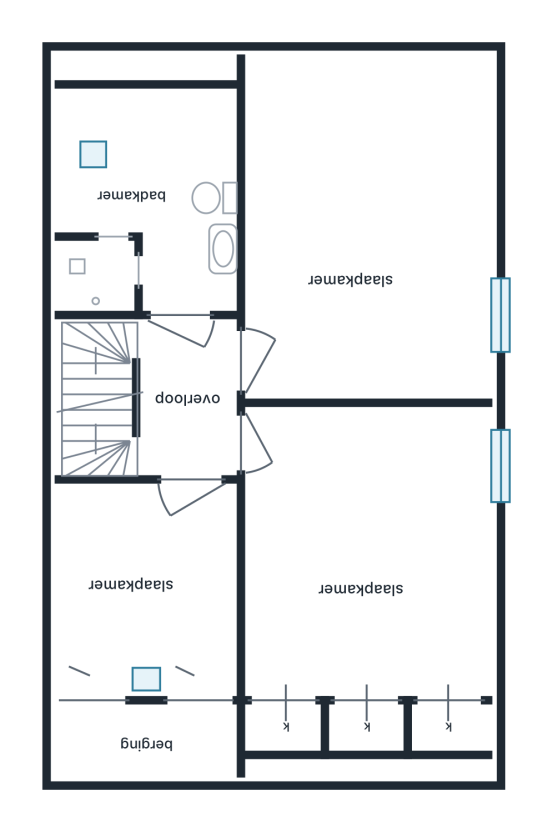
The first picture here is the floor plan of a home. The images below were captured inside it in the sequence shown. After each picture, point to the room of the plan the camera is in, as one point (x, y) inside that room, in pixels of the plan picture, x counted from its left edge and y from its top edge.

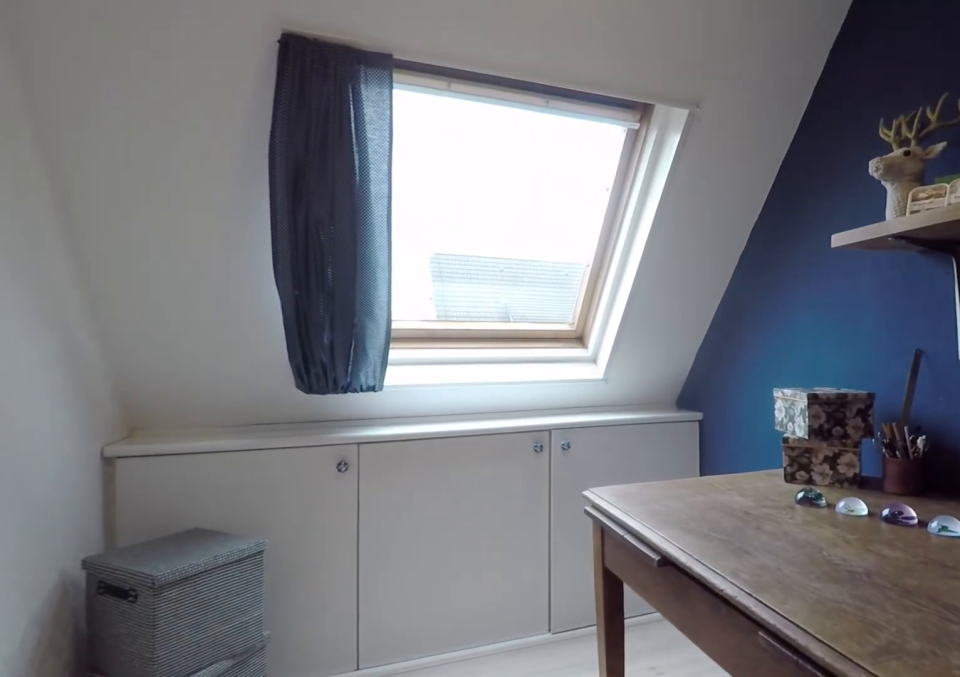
(147, 580)
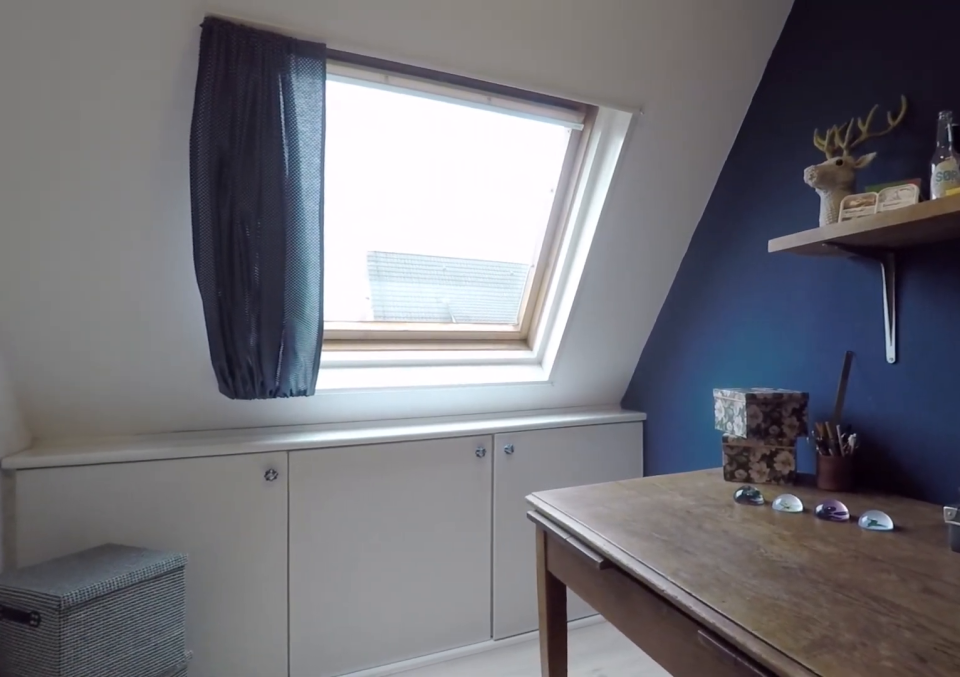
(147, 580)
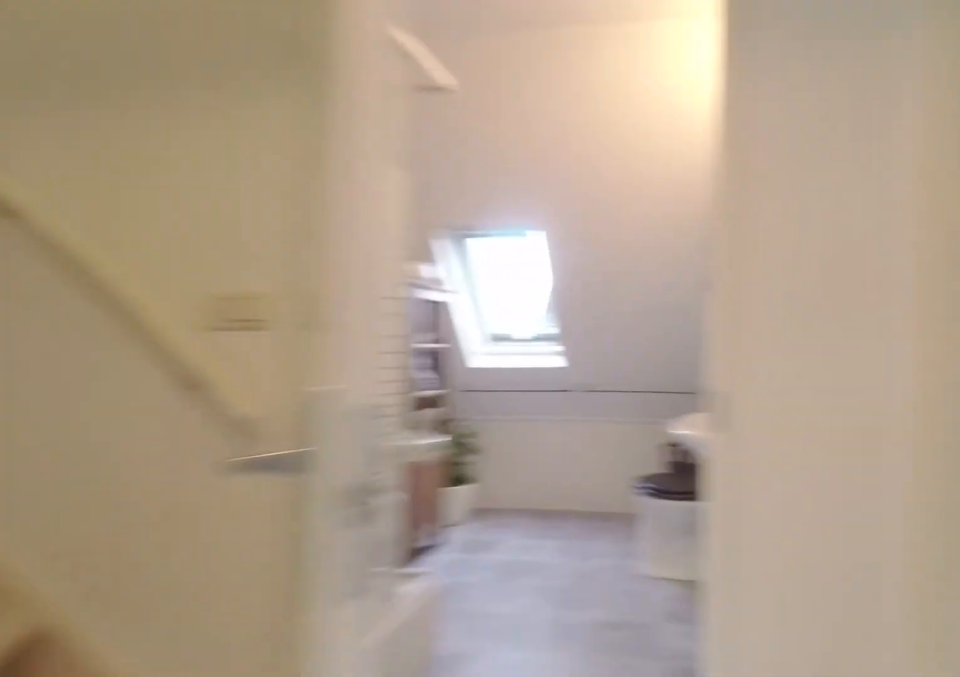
(187, 396)
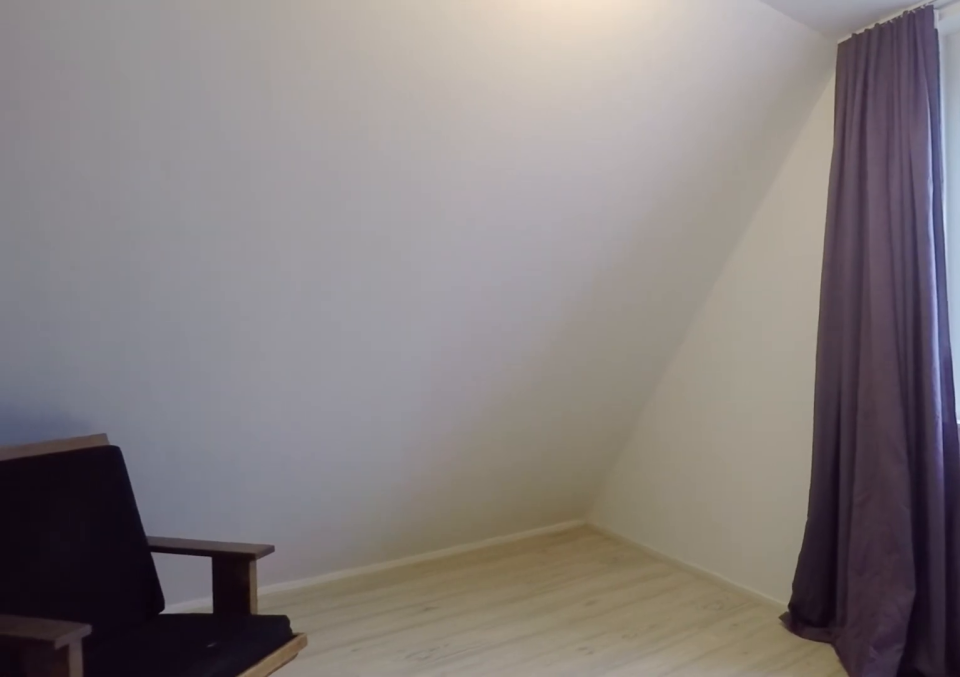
(366, 275)
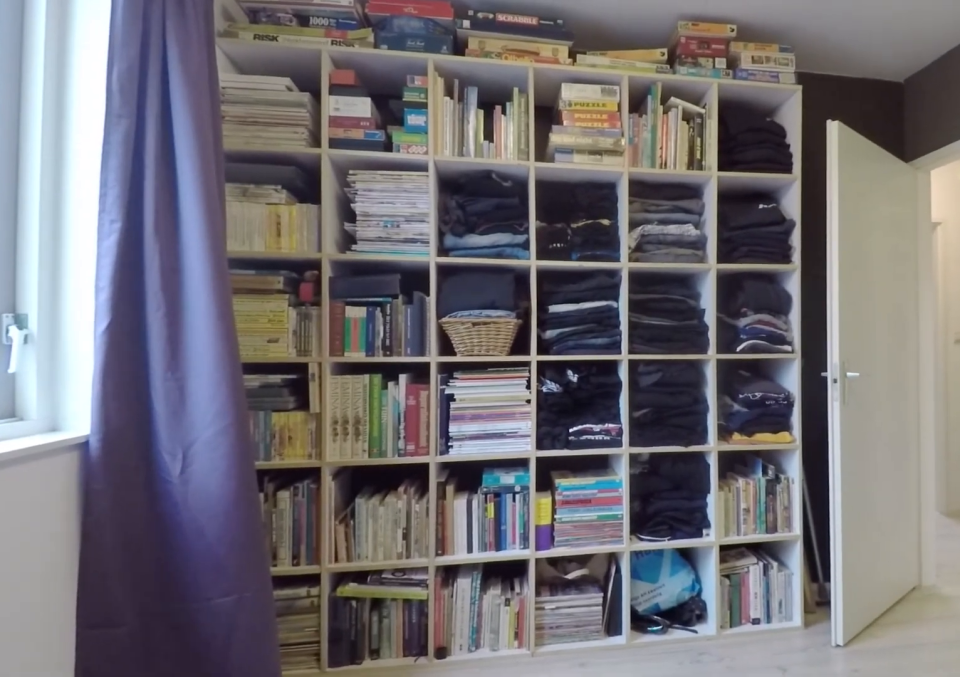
(366, 275)
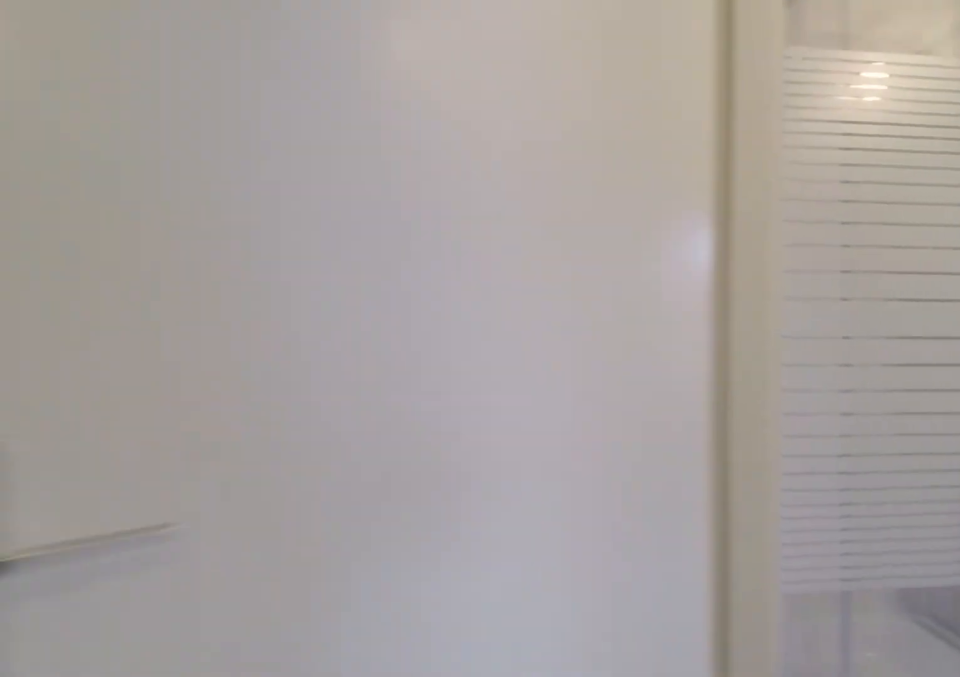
(187, 396)
